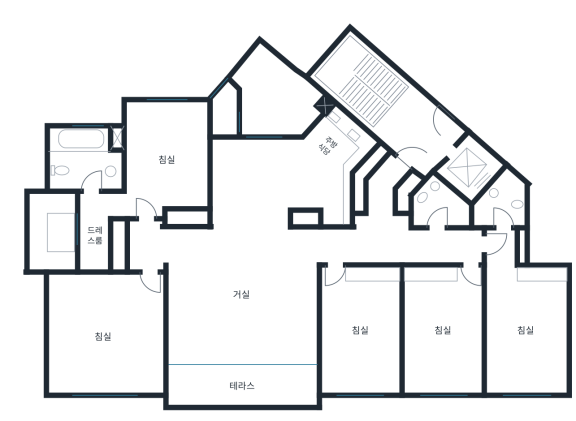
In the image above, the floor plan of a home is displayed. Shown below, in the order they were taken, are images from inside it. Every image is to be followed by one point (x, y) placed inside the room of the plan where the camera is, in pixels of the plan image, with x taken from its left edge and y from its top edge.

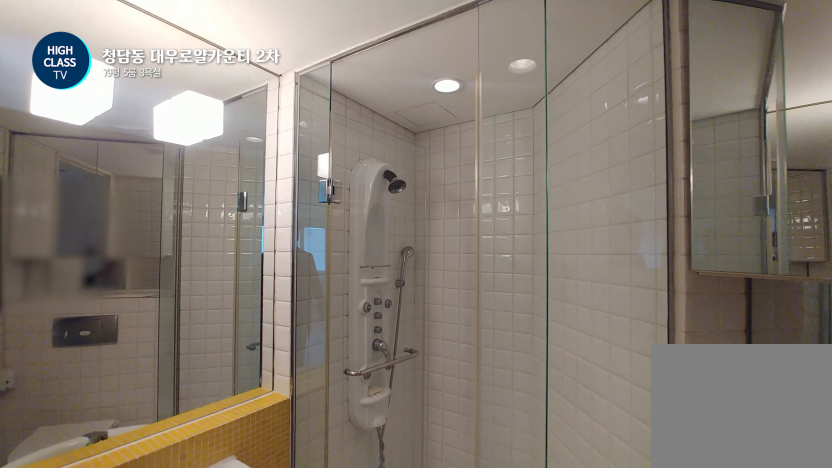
(501, 202)
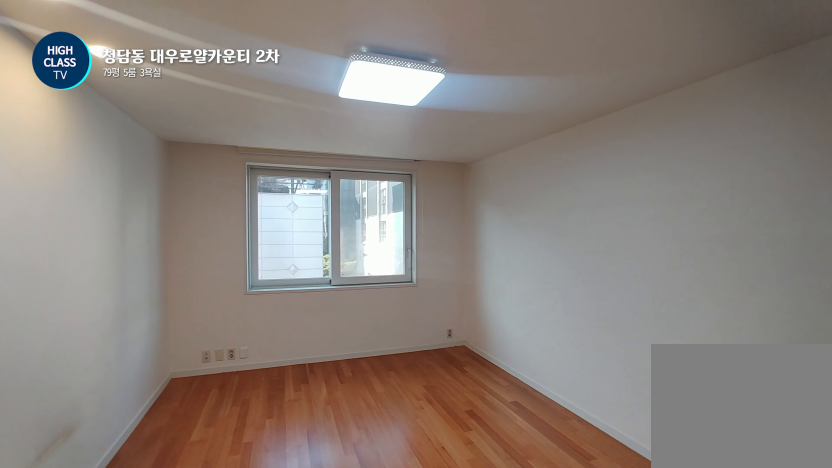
(445, 331)
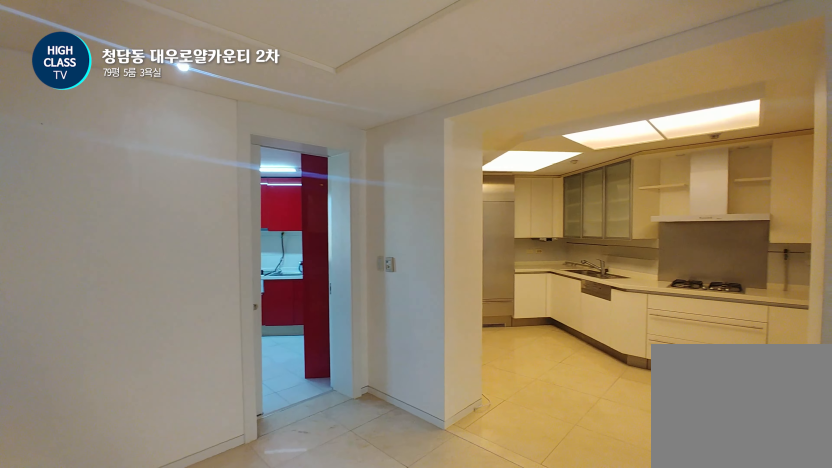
(289, 176)
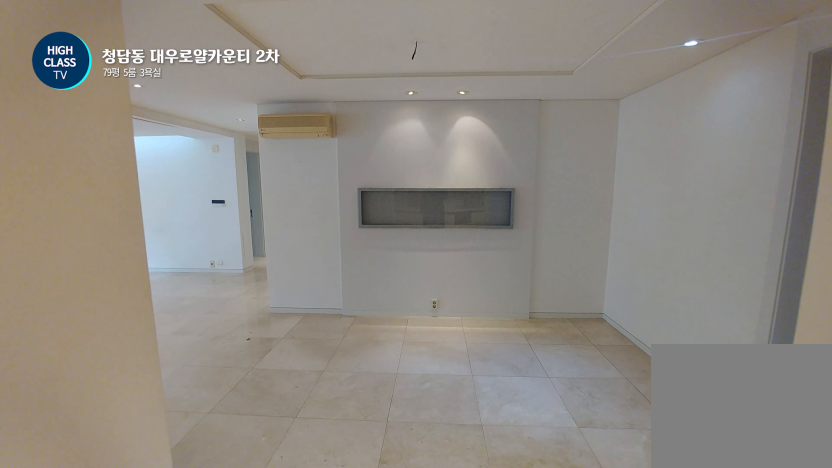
(289, 176)
